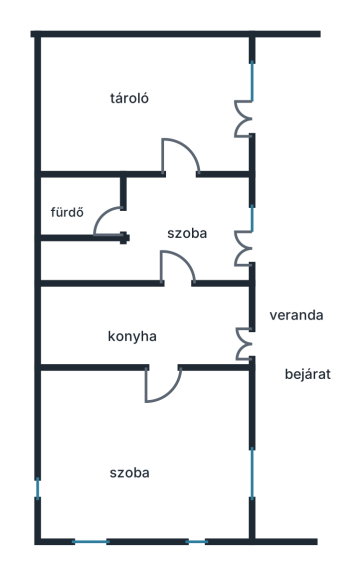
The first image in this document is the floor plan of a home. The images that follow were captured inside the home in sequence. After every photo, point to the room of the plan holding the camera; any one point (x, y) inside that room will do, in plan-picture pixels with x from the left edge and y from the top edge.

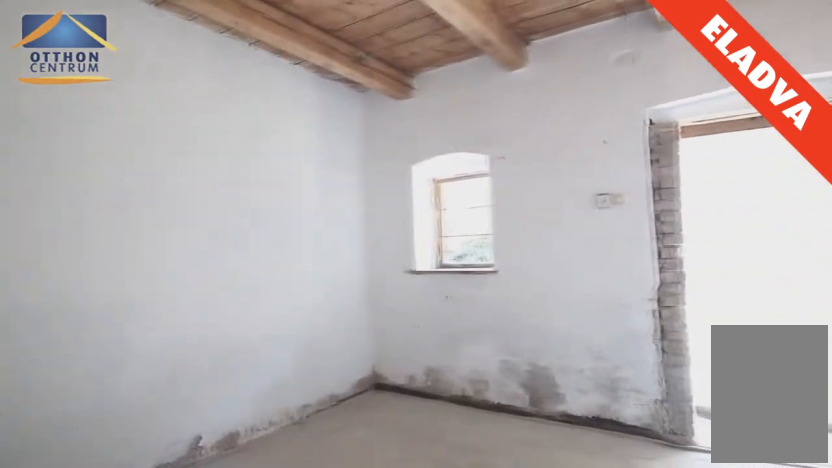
(124, 117)
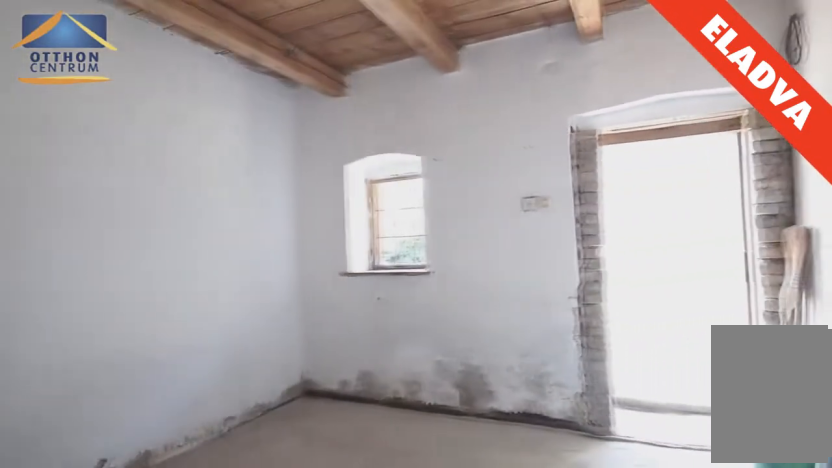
(132, 117)
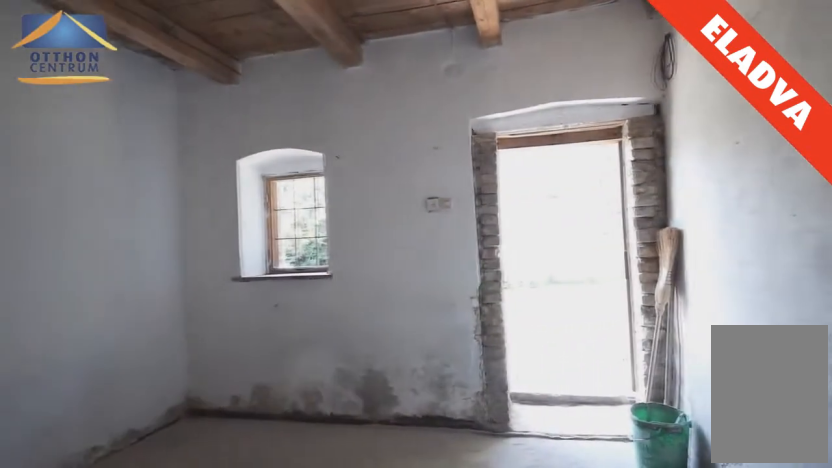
(146, 117)
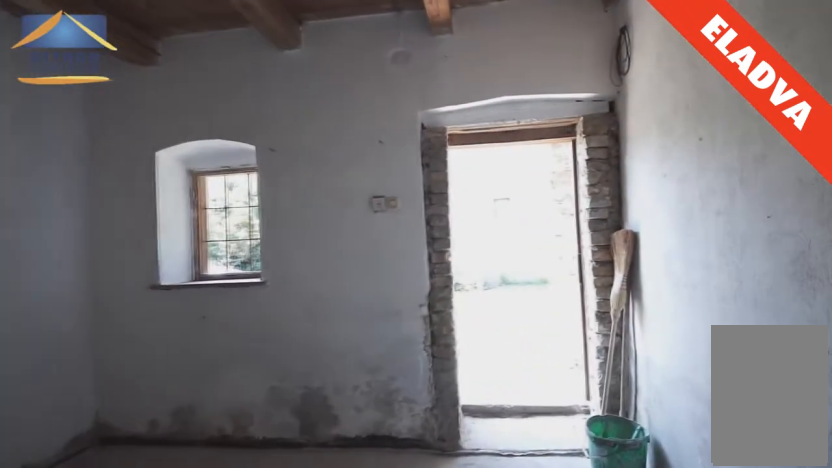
(160, 117)
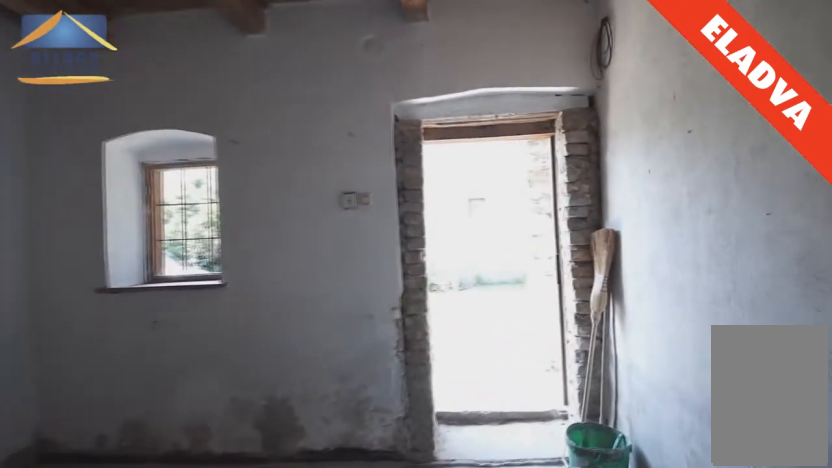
(166, 117)
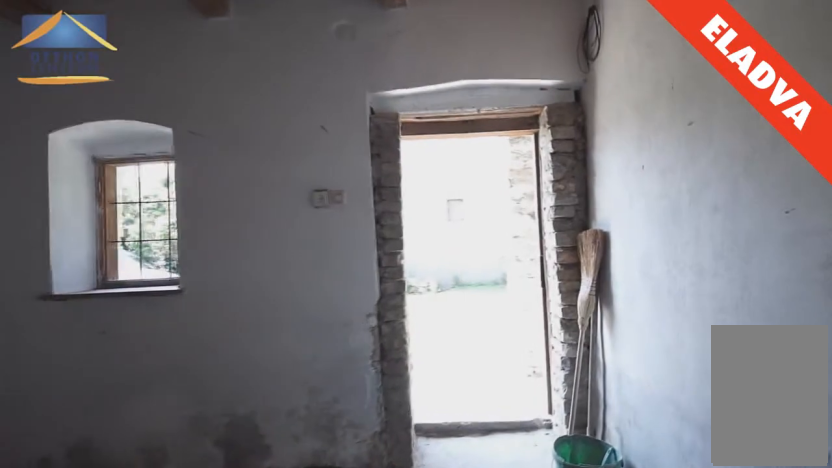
(174, 117)
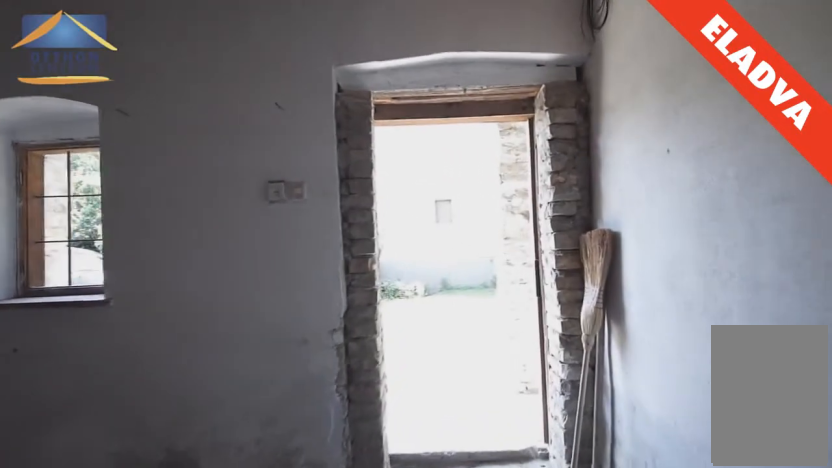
(187, 117)
